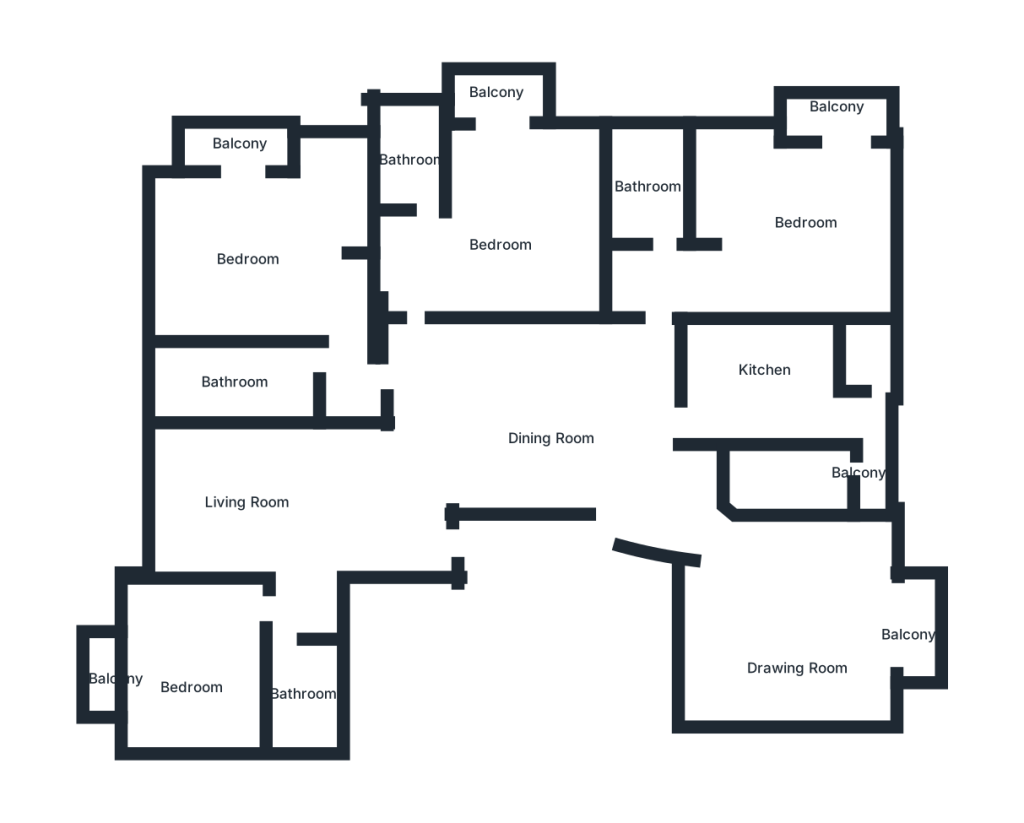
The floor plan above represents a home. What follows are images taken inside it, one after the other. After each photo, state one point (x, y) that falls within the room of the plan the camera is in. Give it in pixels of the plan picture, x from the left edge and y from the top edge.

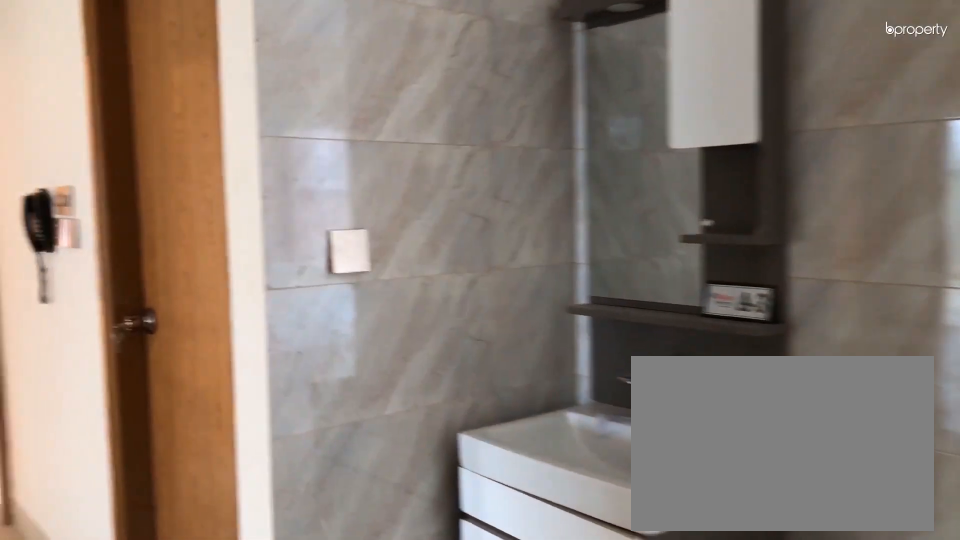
(611, 502)
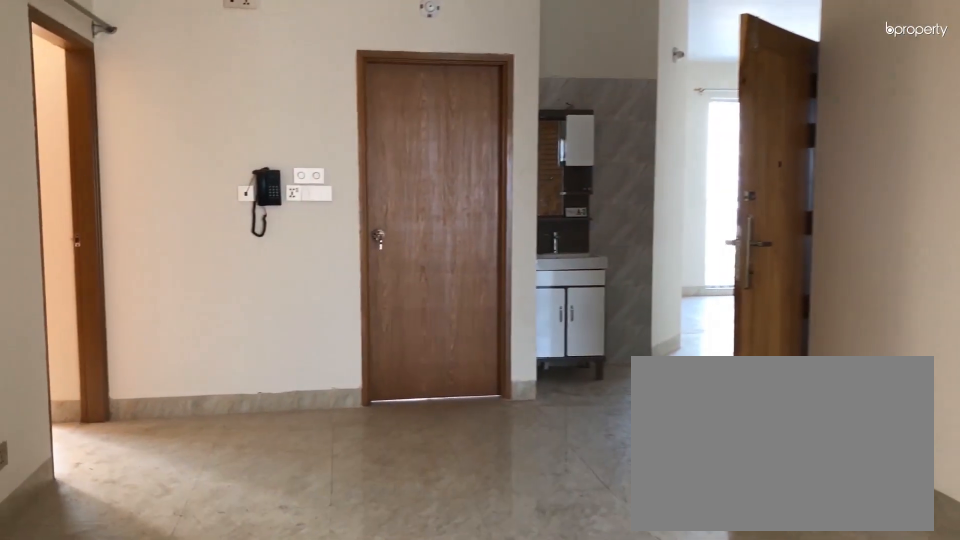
(598, 449)
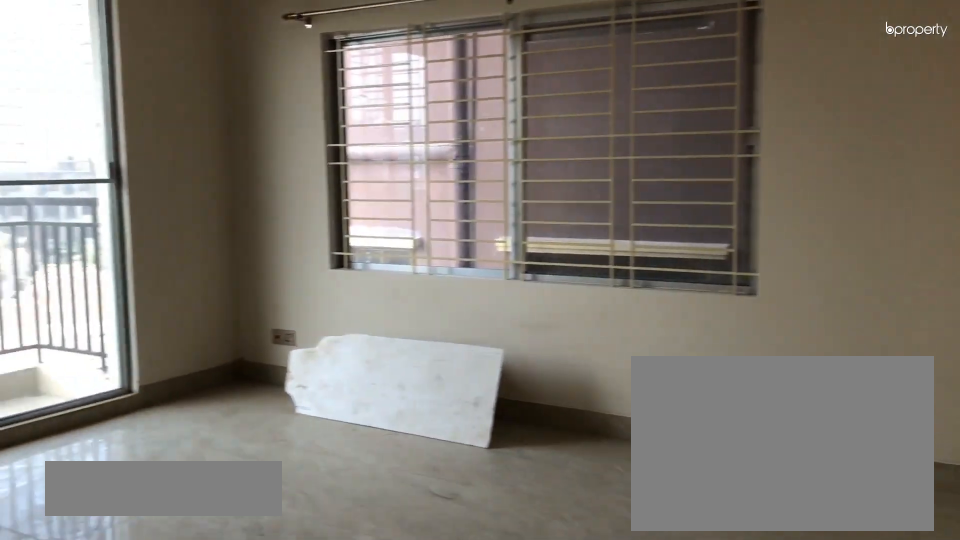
(801, 622)
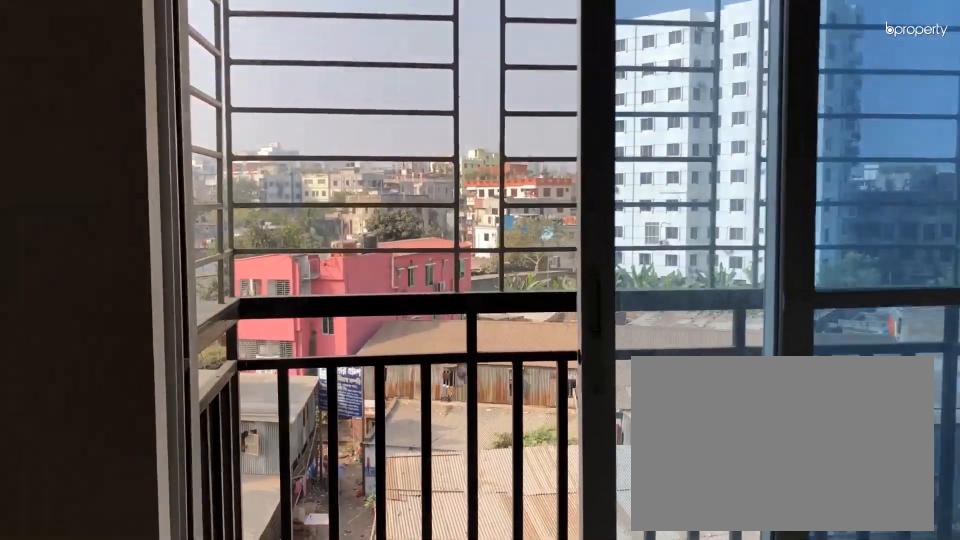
(921, 624)
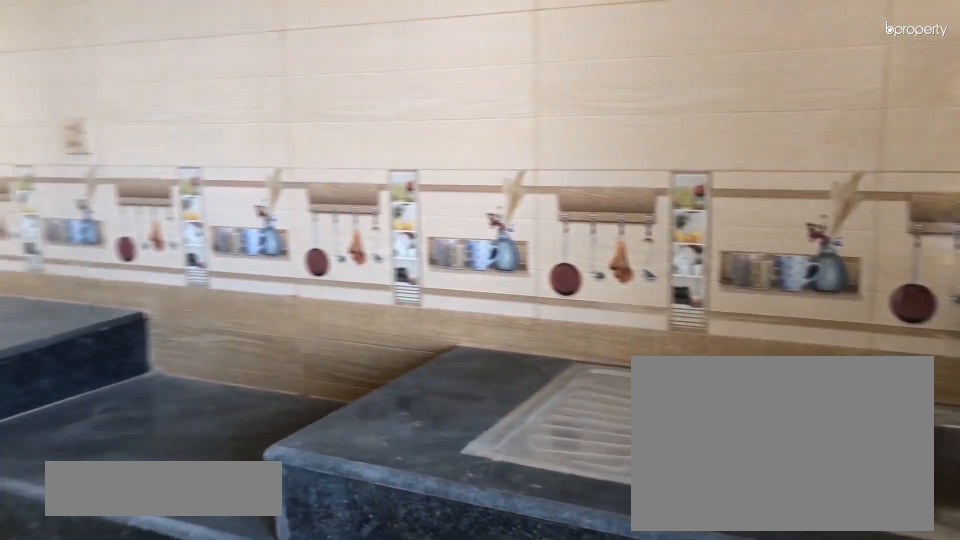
(758, 379)
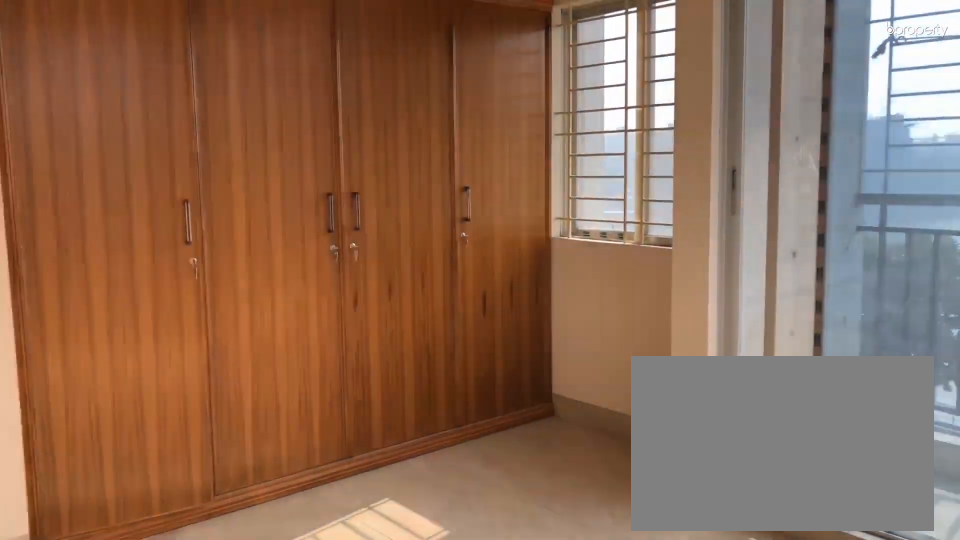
(809, 217)
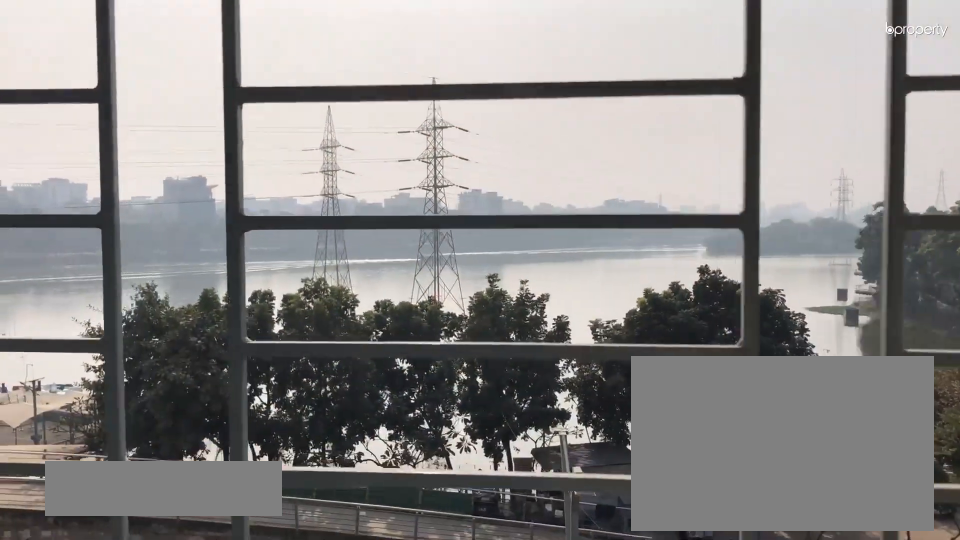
(846, 118)
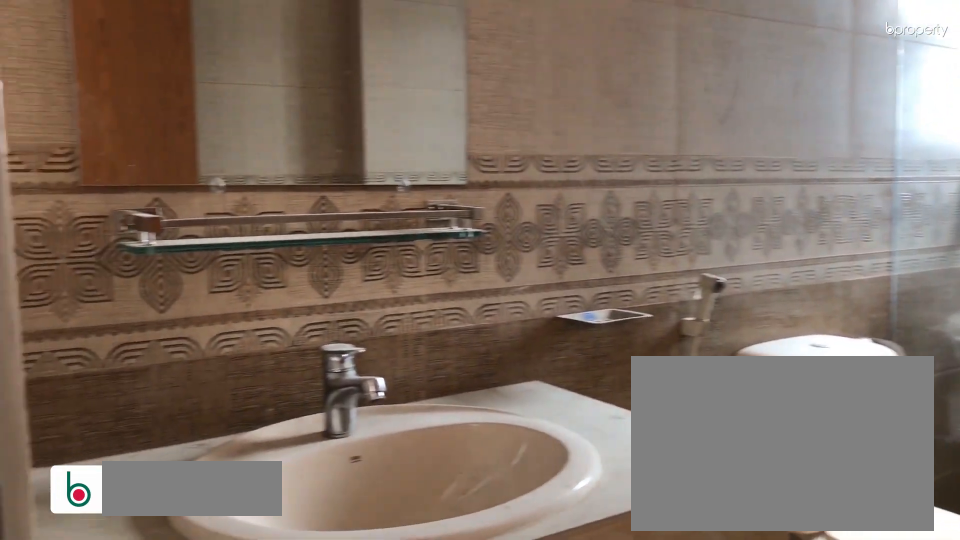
(656, 179)
